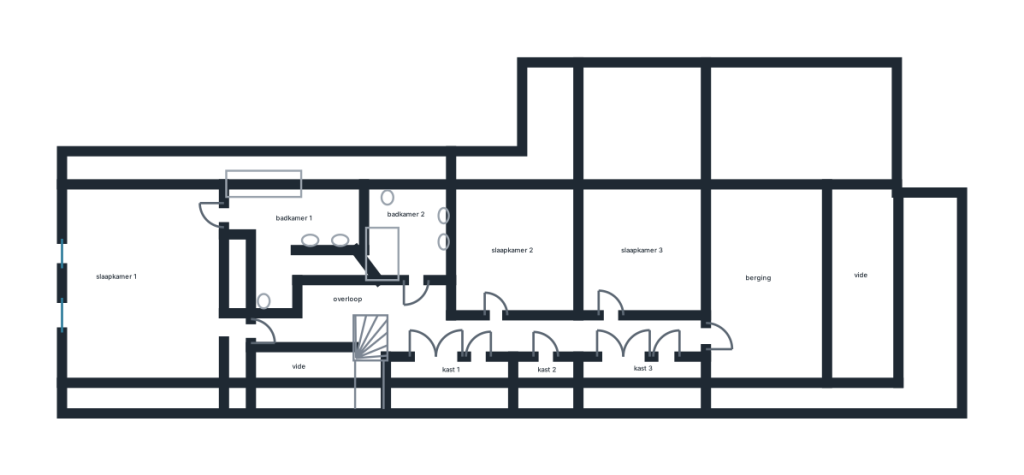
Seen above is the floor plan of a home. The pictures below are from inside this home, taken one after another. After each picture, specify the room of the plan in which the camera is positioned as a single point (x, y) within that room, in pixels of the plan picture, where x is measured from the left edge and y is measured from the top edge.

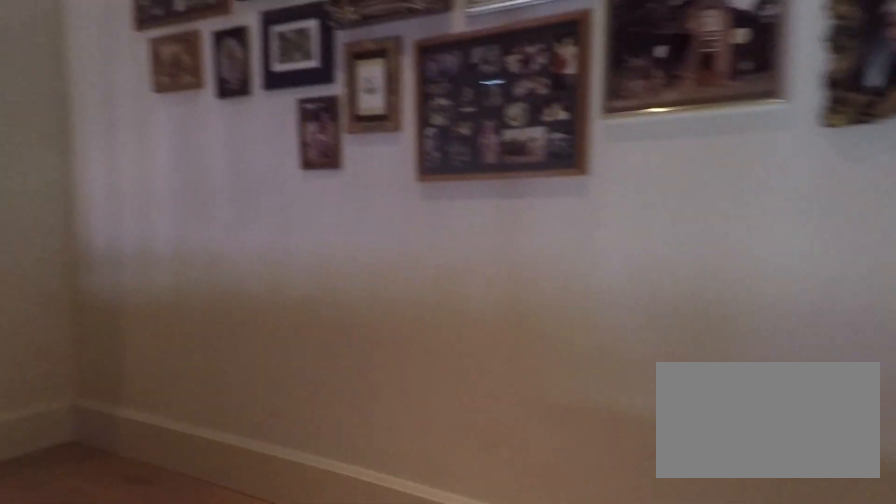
(456, 325)
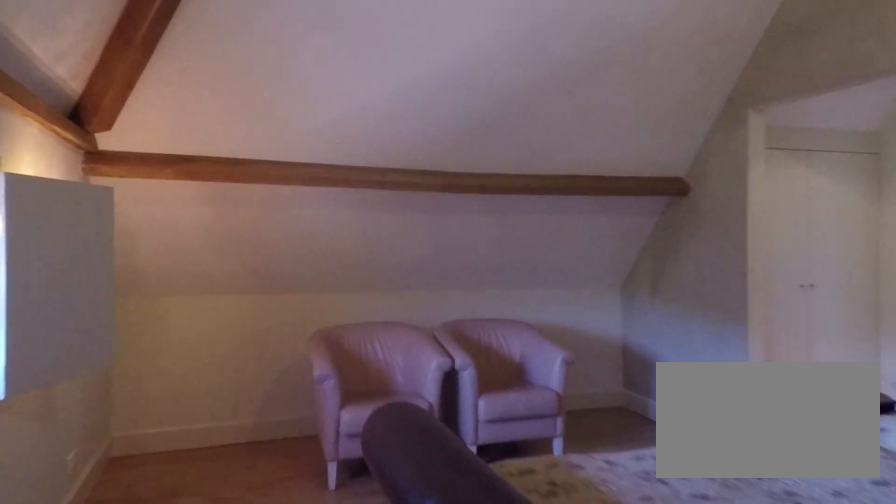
(152, 286)
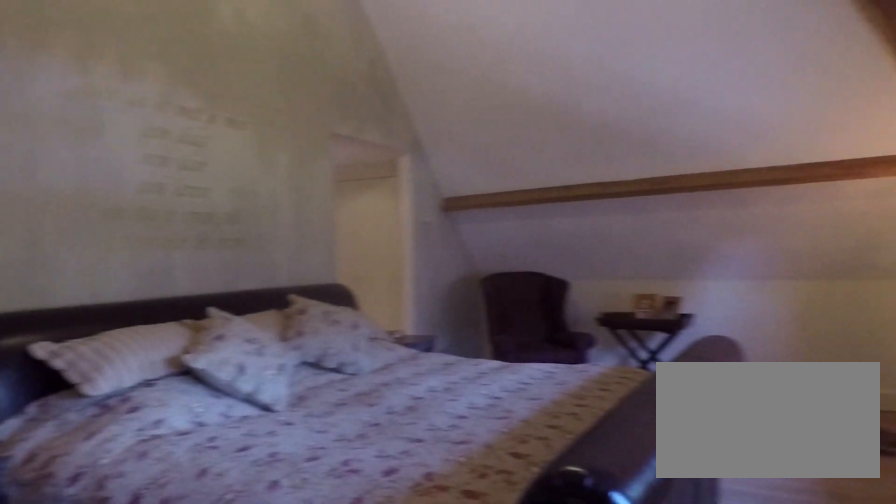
(152, 286)
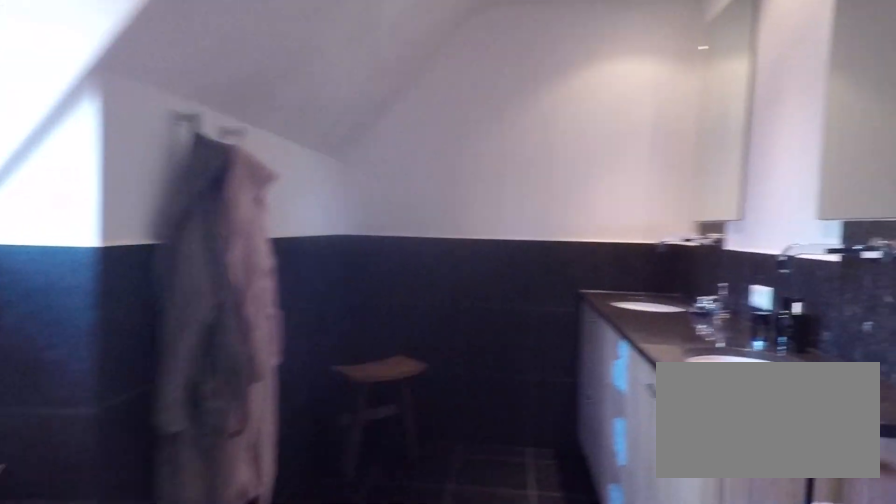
(295, 228)
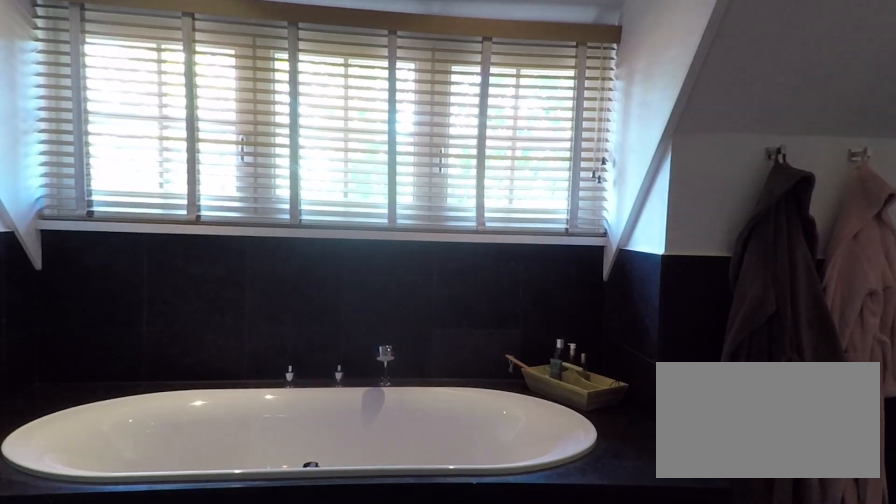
(295, 228)
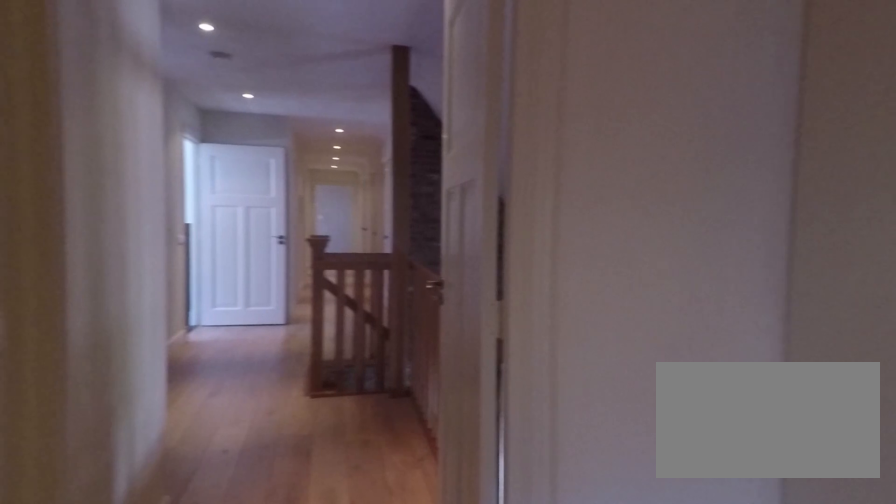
(152, 286)
